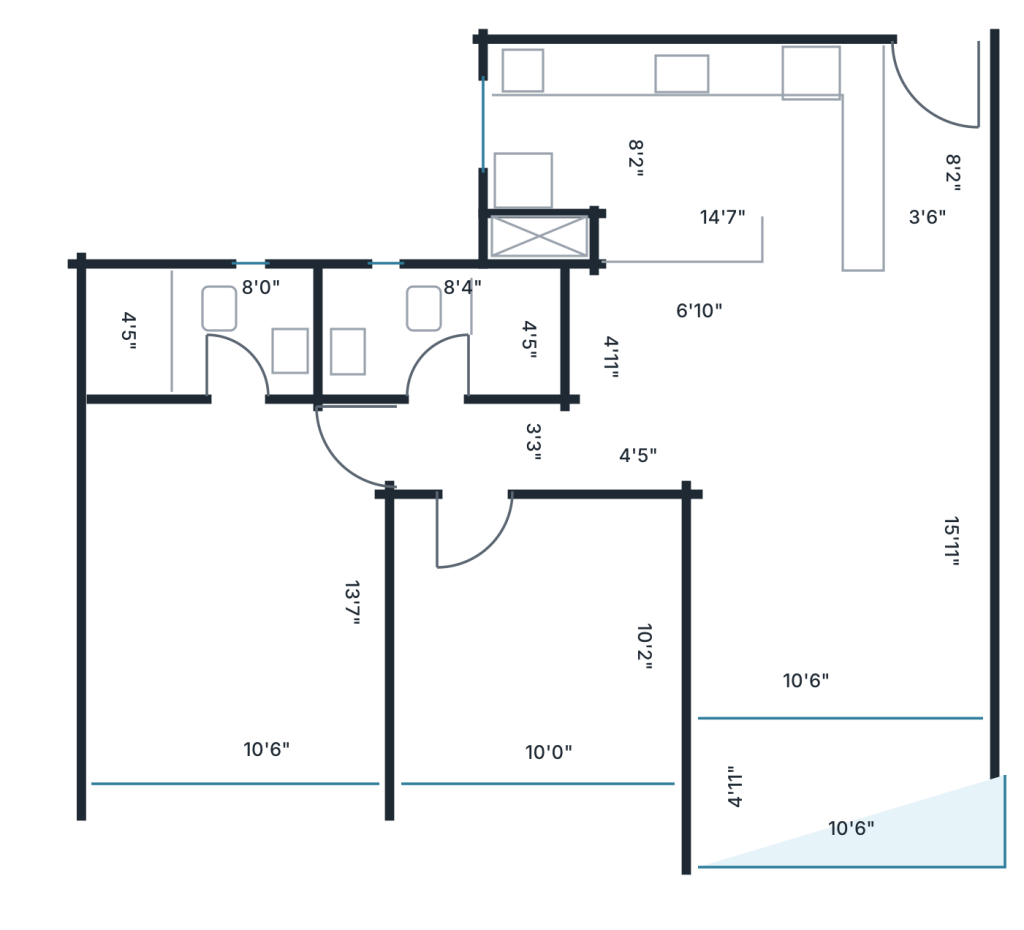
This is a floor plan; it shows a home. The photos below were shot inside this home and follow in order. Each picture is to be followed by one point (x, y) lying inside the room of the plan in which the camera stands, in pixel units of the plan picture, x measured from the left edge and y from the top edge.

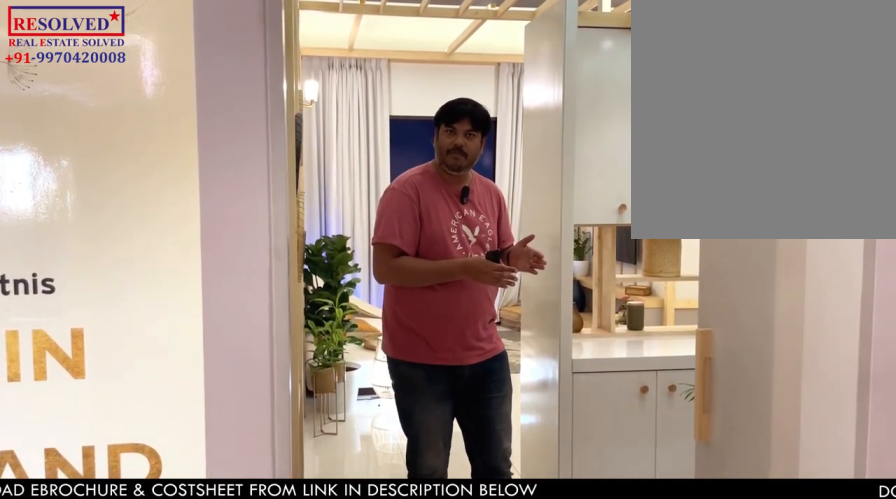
(936, 153)
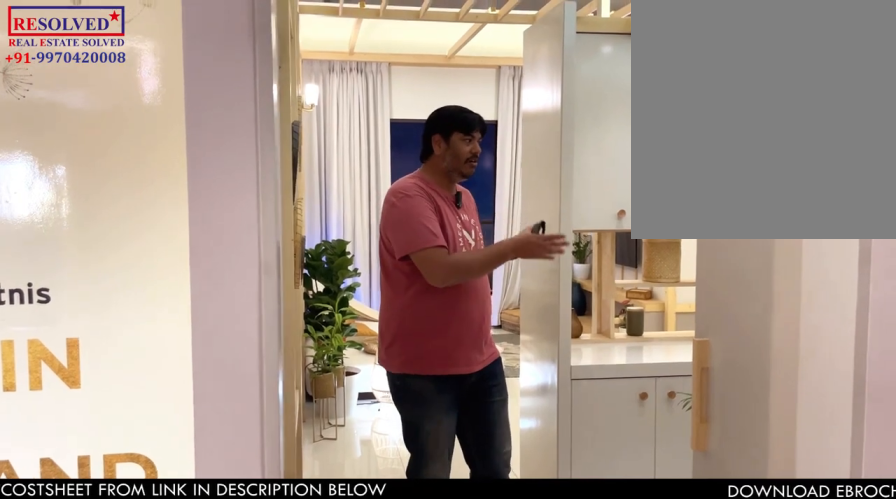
(936, 153)
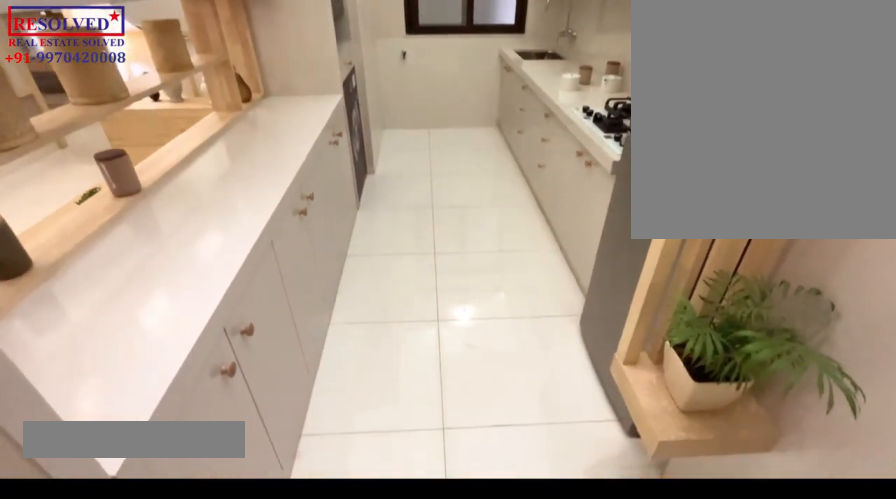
(688, 151)
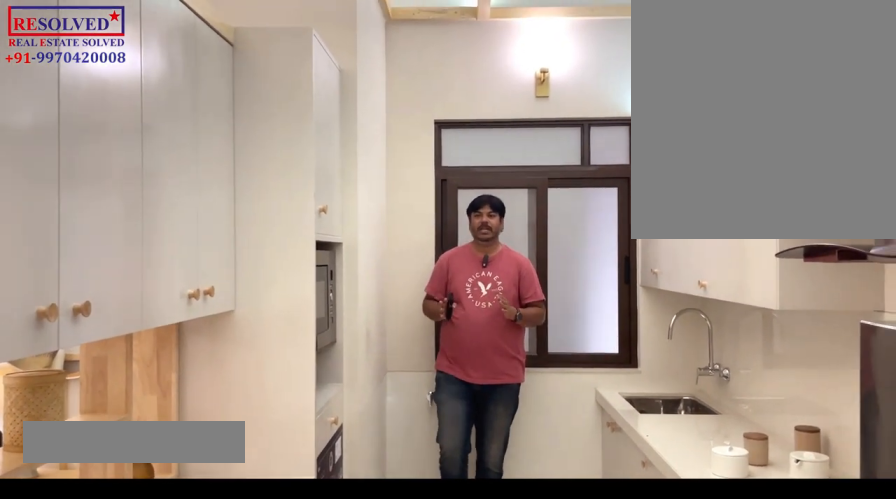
(688, 151)
